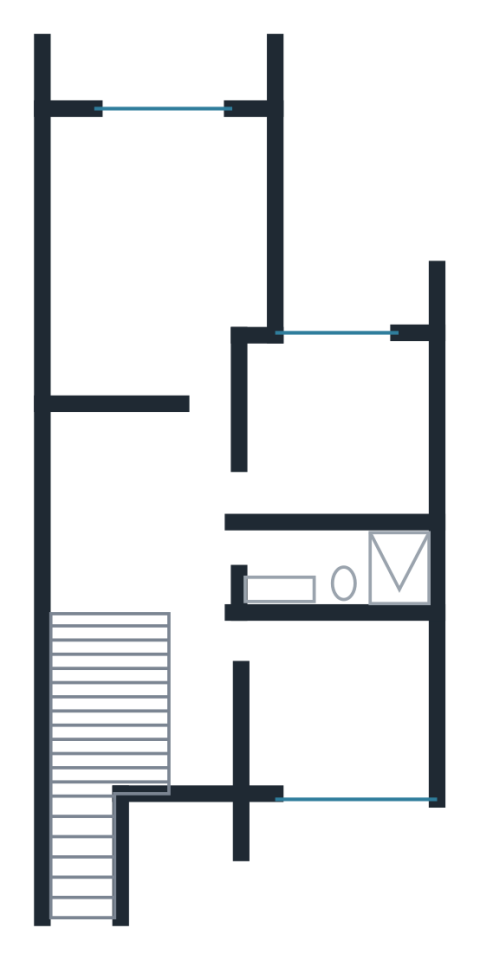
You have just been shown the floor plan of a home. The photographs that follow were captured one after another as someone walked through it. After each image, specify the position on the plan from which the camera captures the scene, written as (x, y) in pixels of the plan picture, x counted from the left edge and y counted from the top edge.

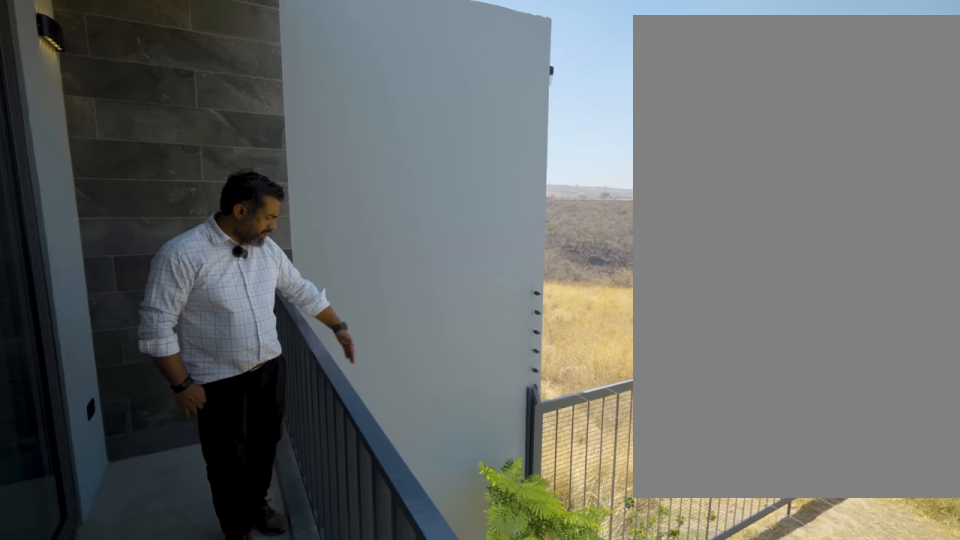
(155, 80)
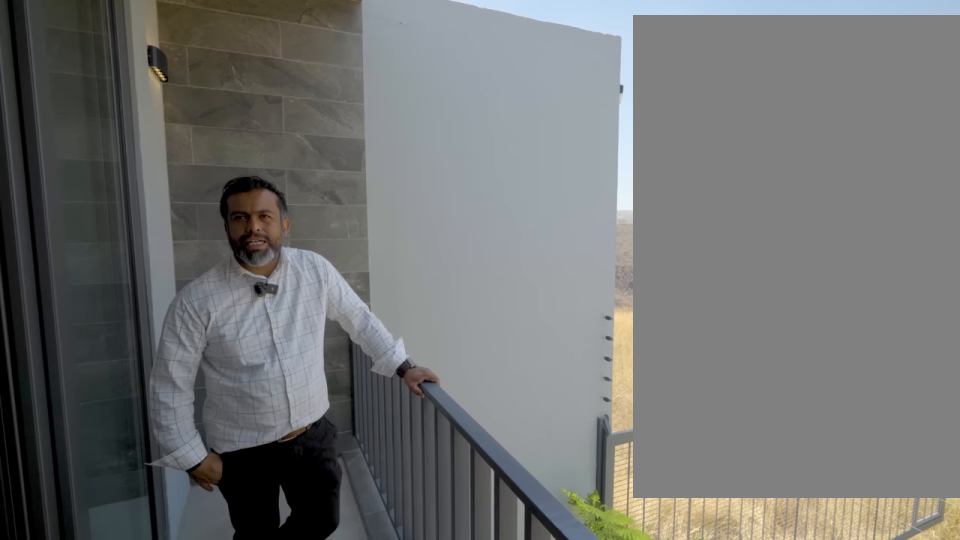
(181, 80)
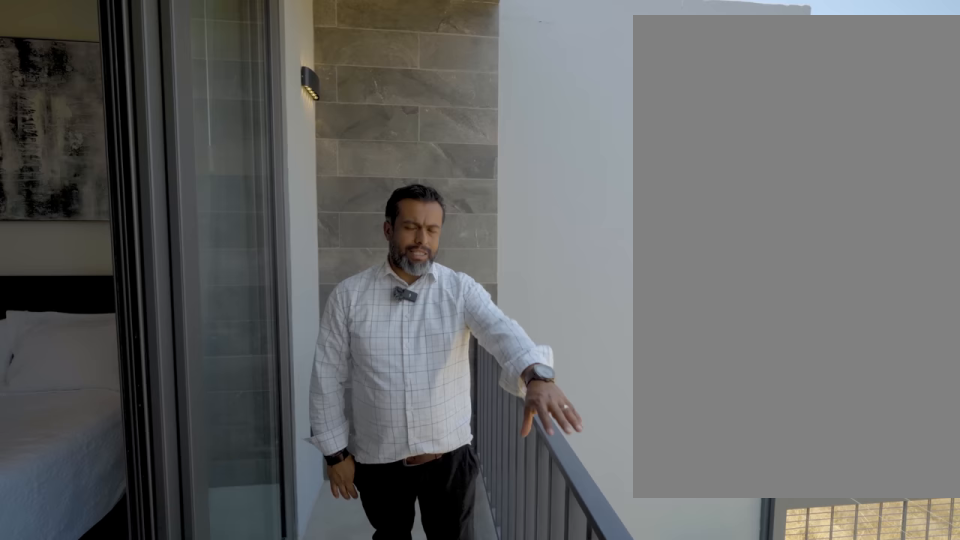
(181, 81)
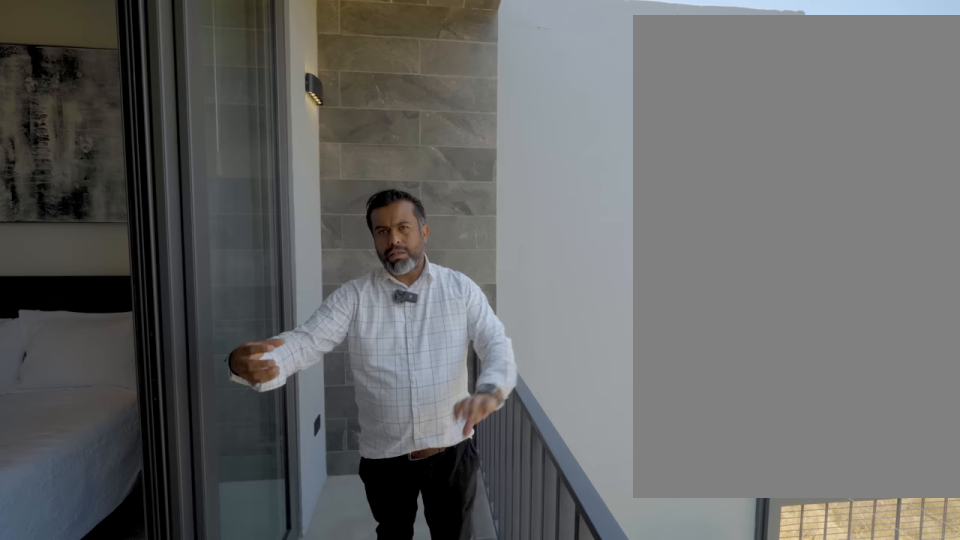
(180, 82)
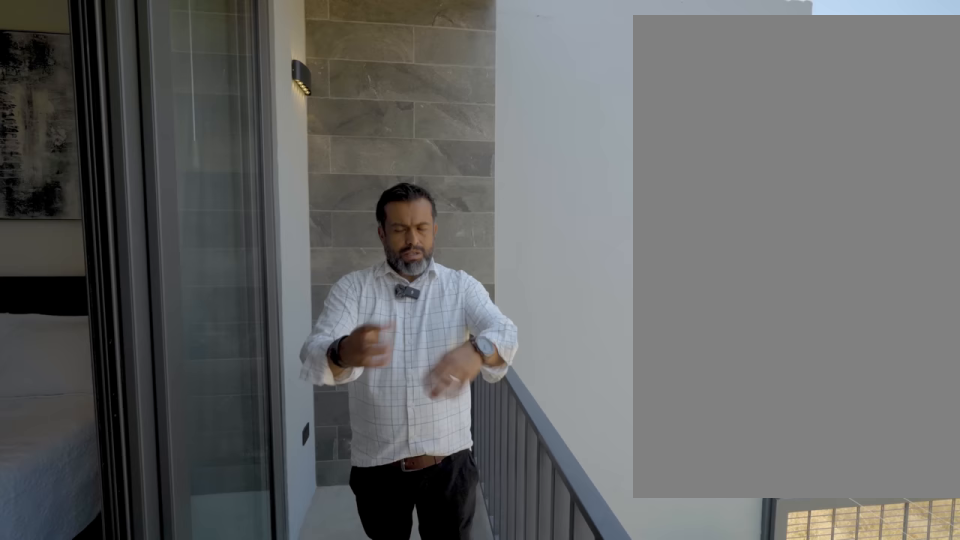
(180, 82)
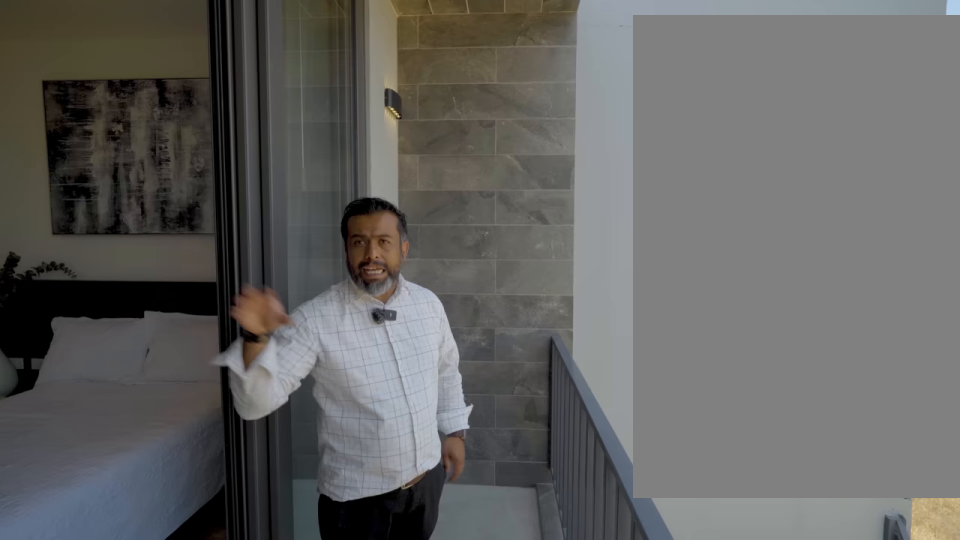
(182, 80)
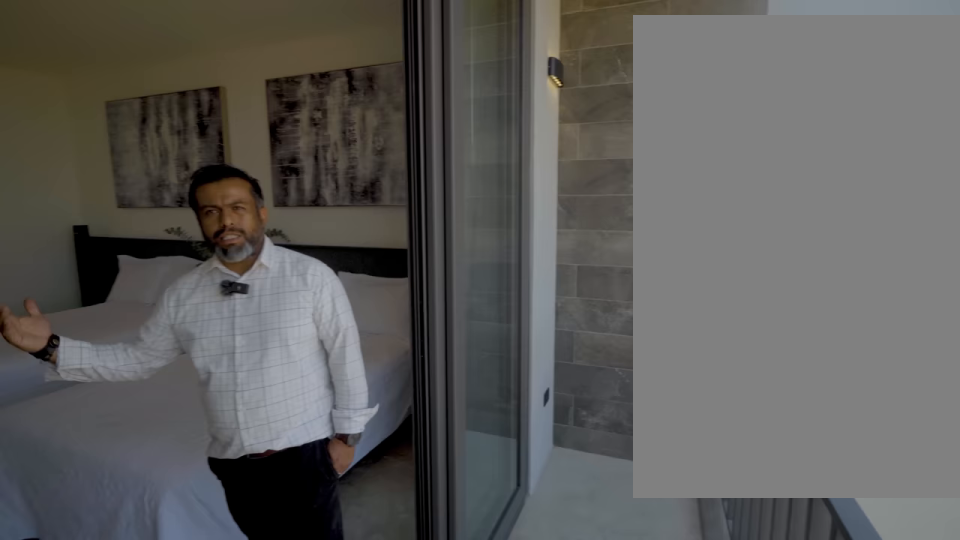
(182, 81)
